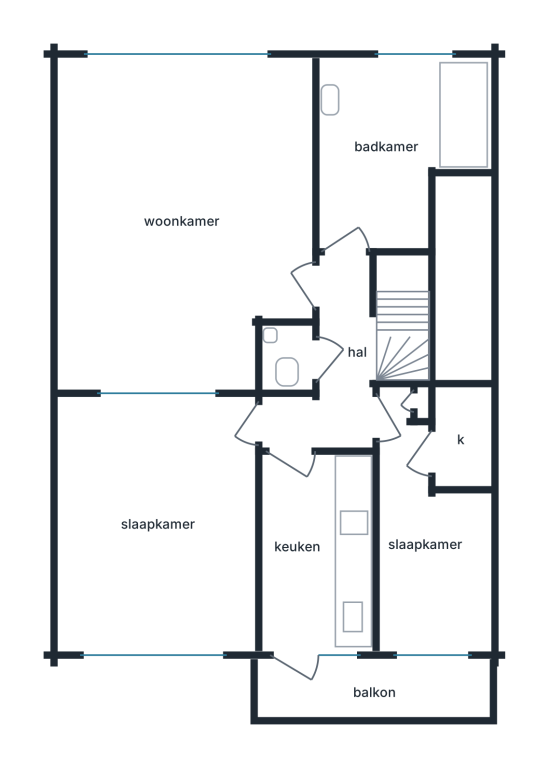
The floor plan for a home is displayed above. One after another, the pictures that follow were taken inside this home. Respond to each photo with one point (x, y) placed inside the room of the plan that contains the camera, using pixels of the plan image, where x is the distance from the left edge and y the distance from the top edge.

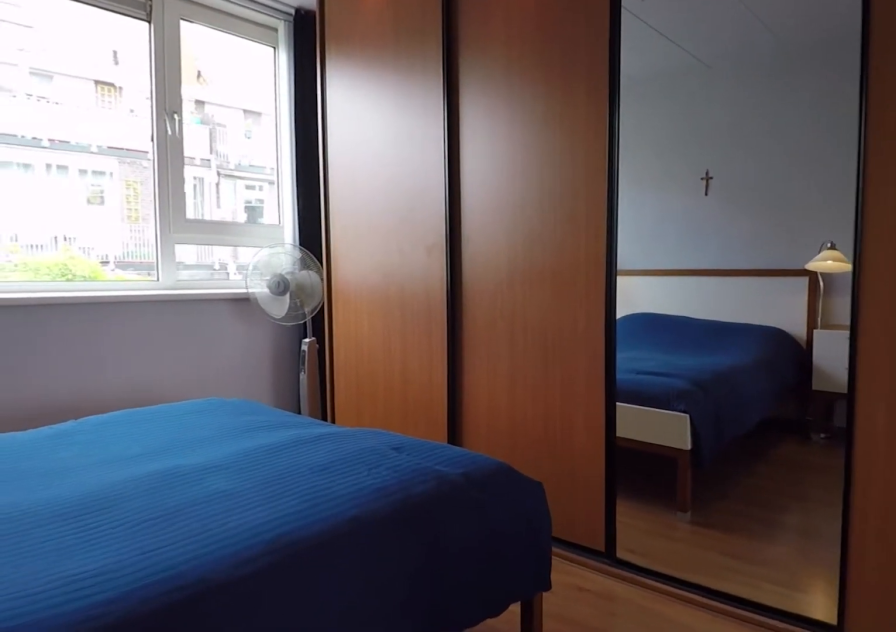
(159, 522)
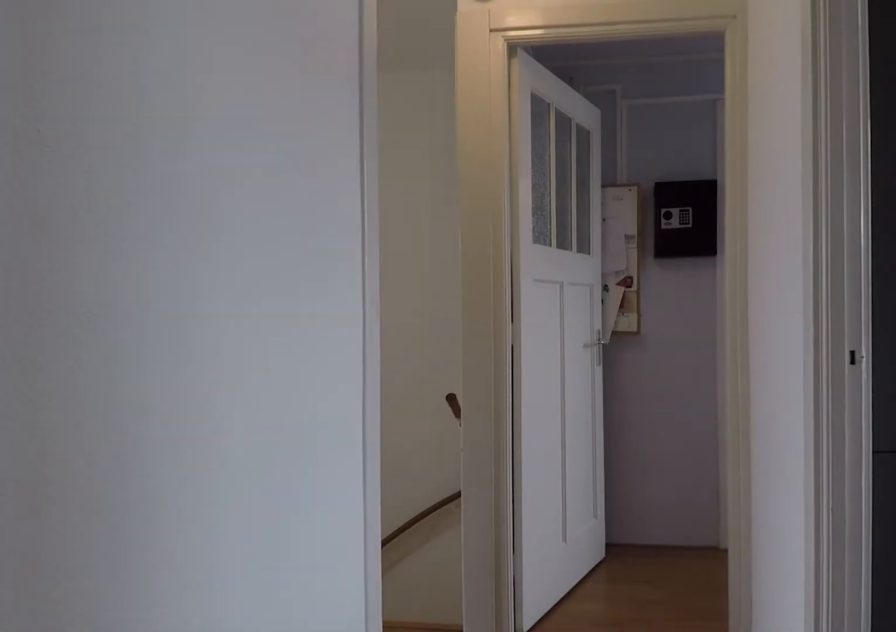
(334, 365)
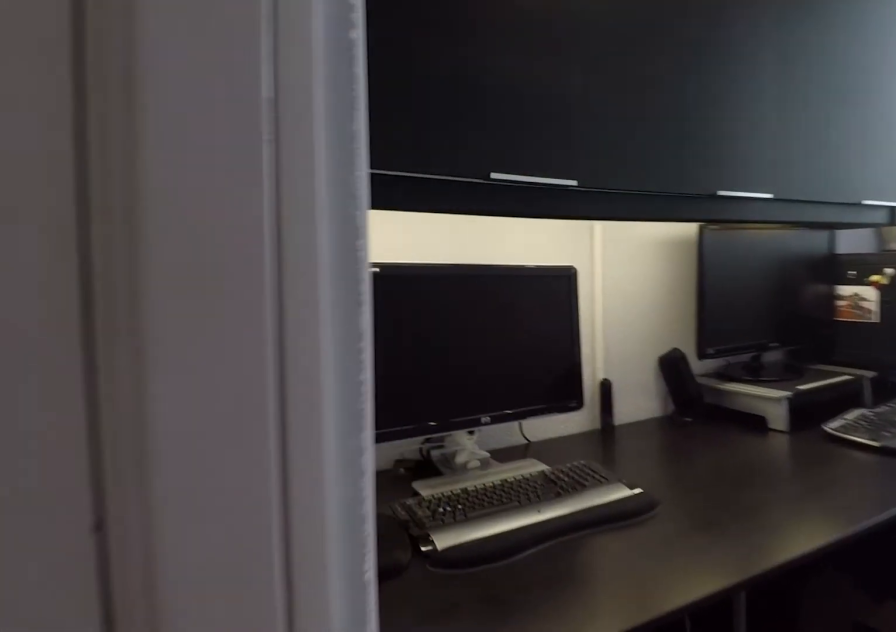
(426, 543)
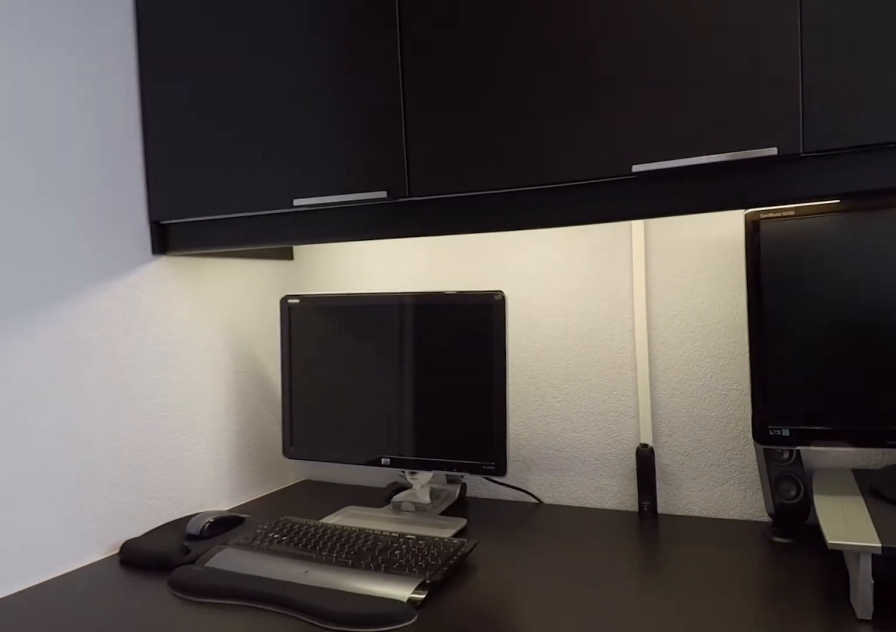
(426, 543)
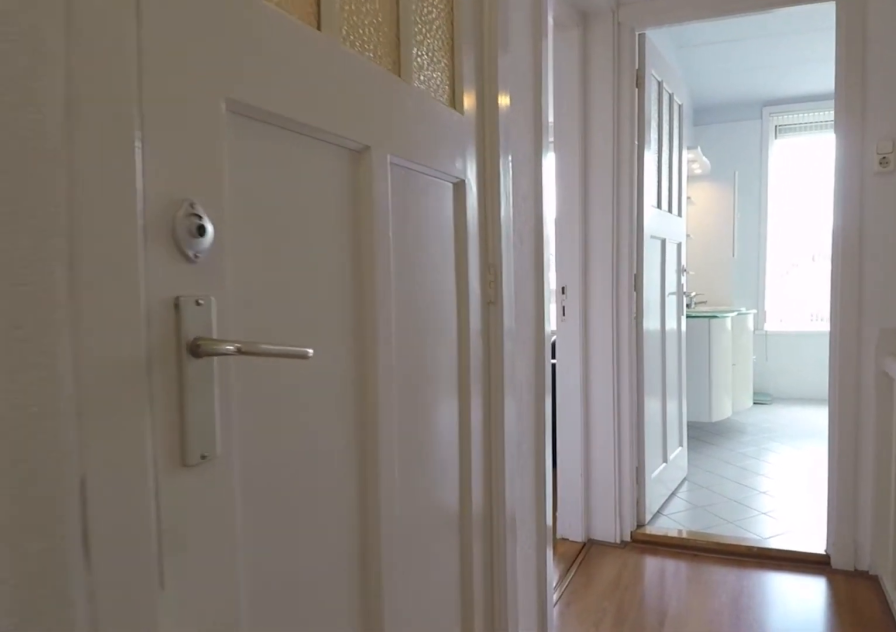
(334, 366)
